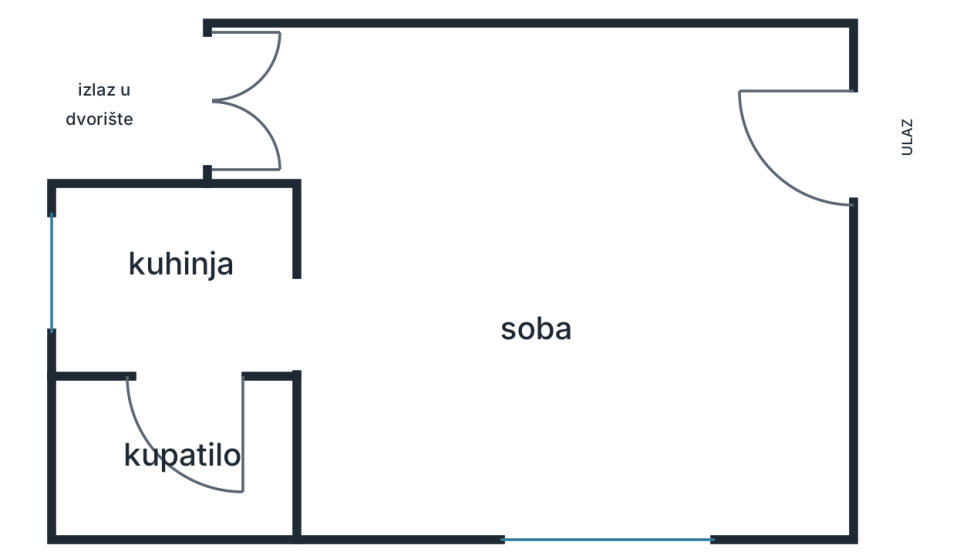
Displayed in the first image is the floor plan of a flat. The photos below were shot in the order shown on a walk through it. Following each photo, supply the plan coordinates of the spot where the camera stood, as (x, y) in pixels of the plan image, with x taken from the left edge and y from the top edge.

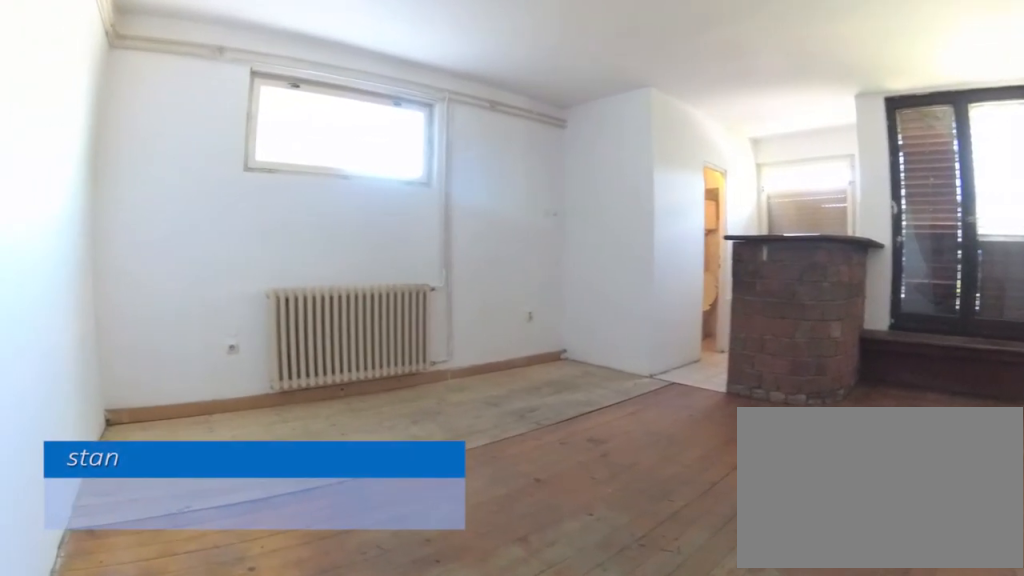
(803, 121)
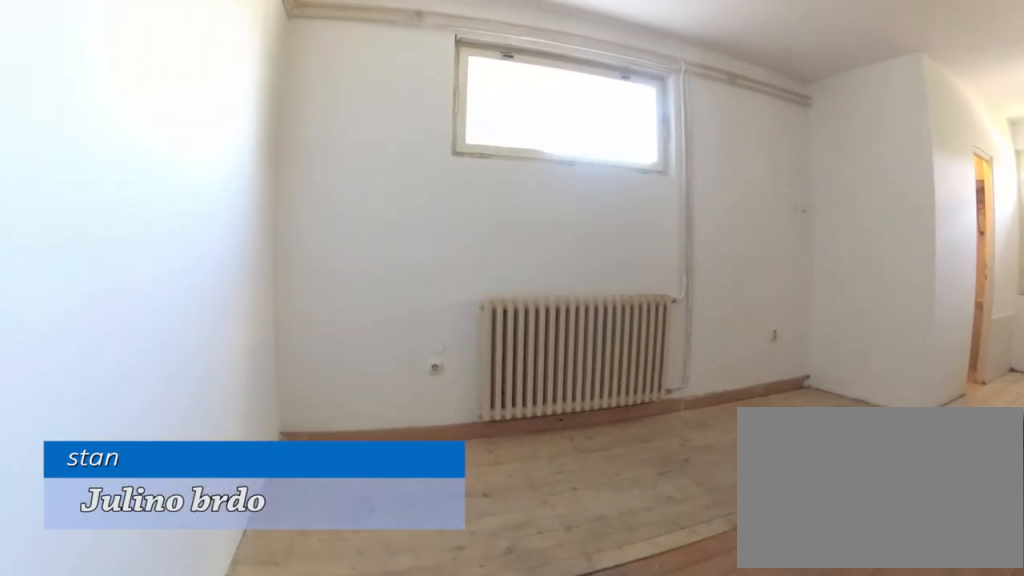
(805, 225)
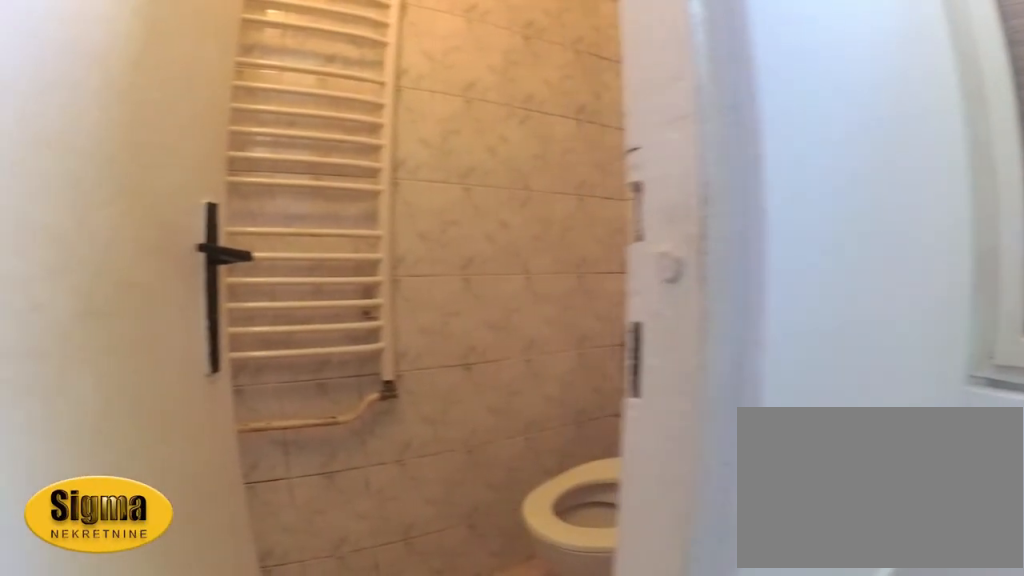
(230, 333)
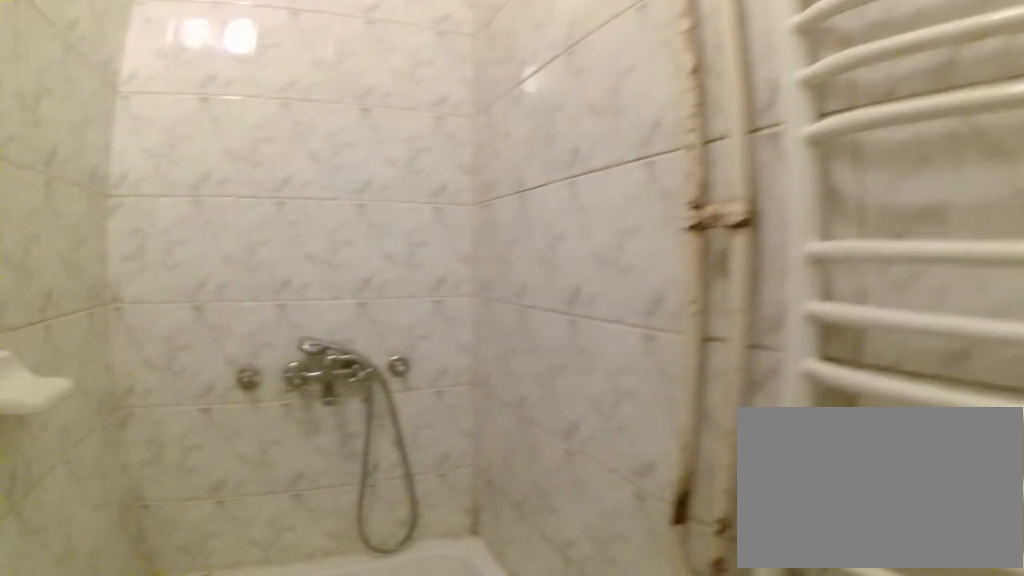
(119, 451)
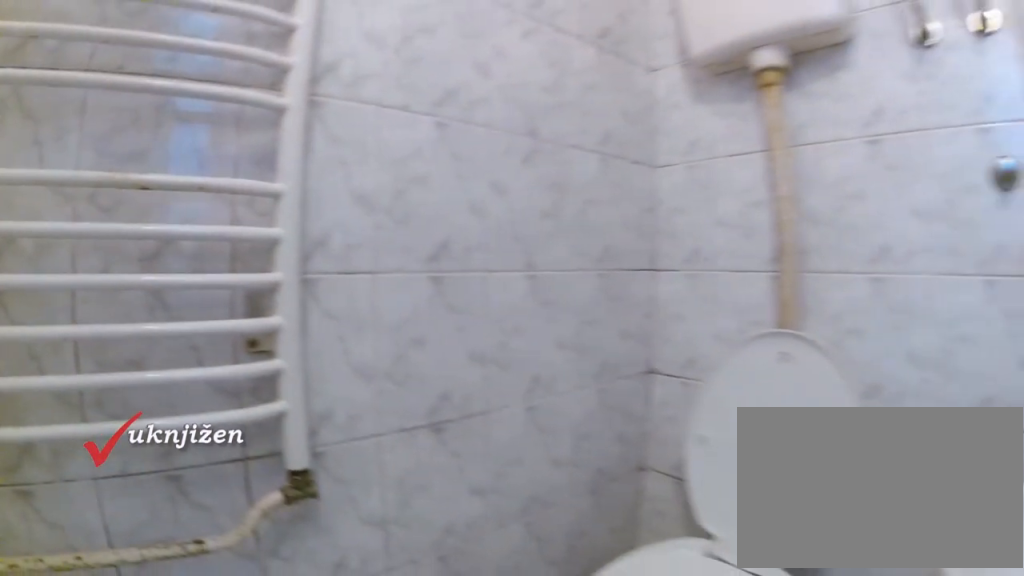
(160, 437)
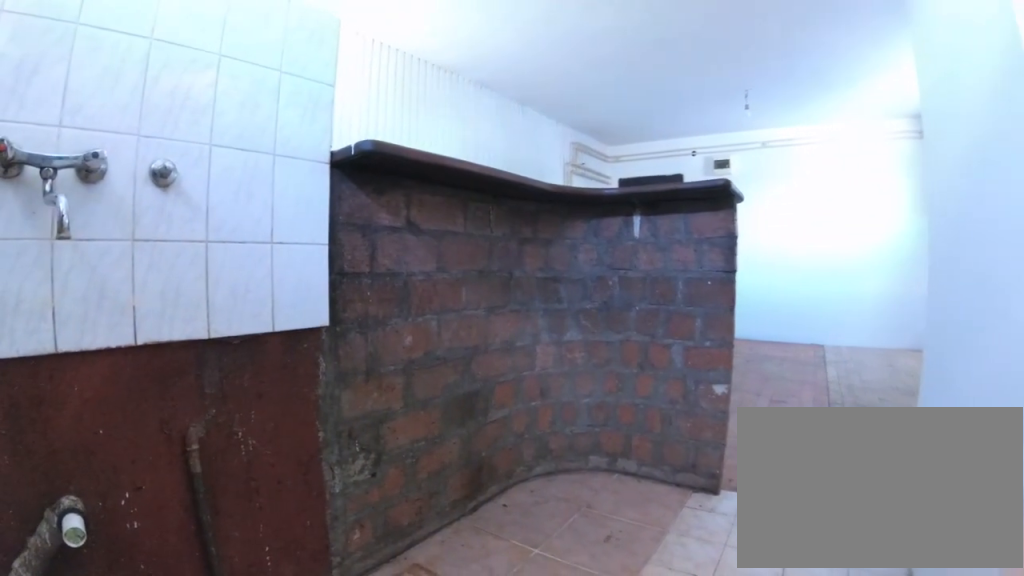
(142, 314)
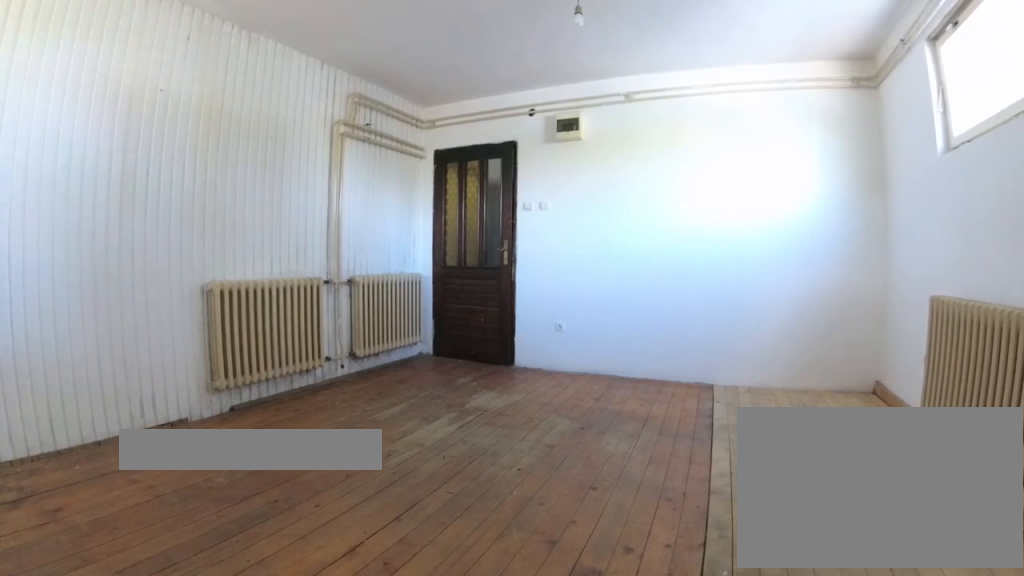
(342, 314)
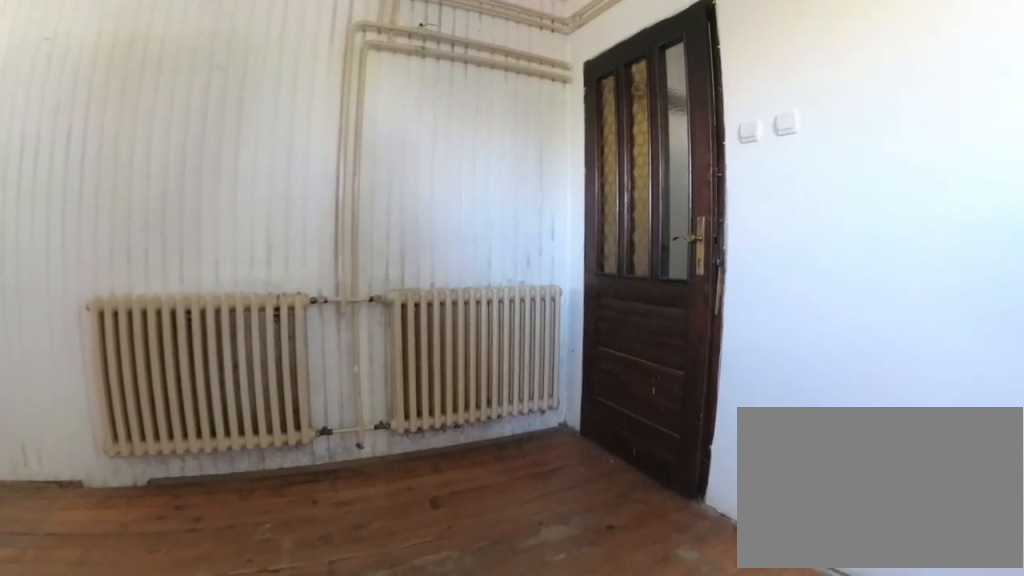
(625, 252)
